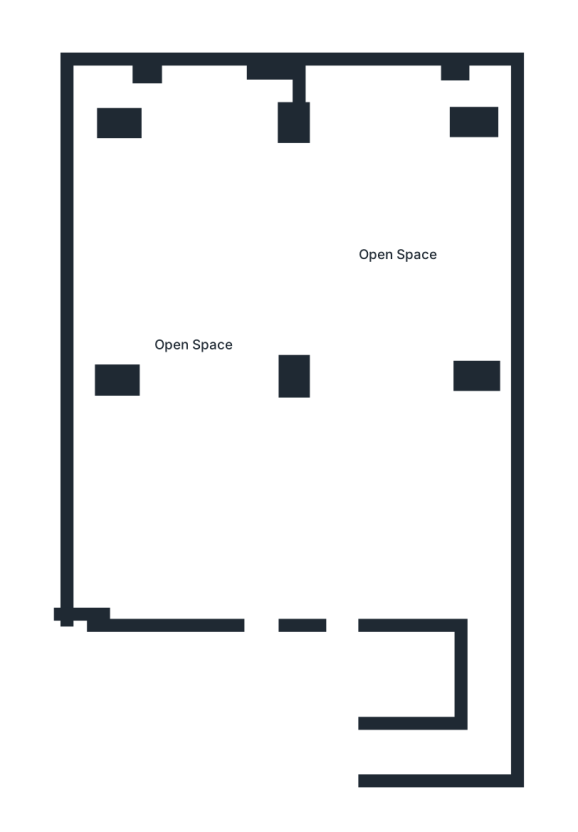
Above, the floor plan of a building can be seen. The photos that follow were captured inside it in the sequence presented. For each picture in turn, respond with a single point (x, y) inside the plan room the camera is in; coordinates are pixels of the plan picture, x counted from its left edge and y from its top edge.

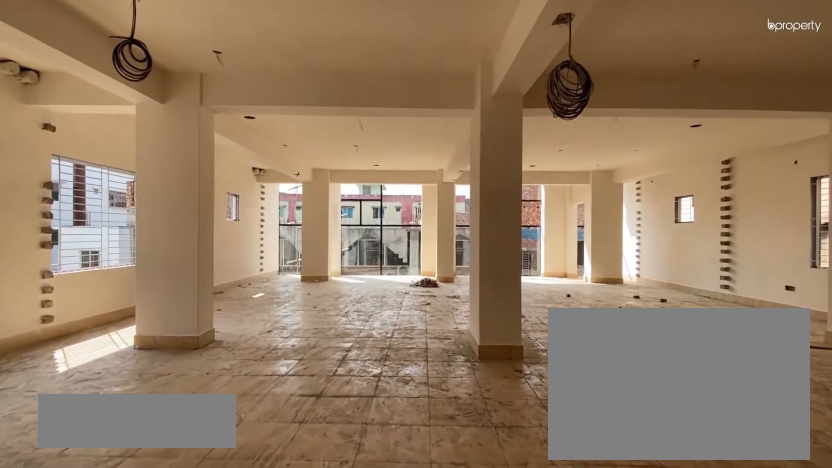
(241, 488)
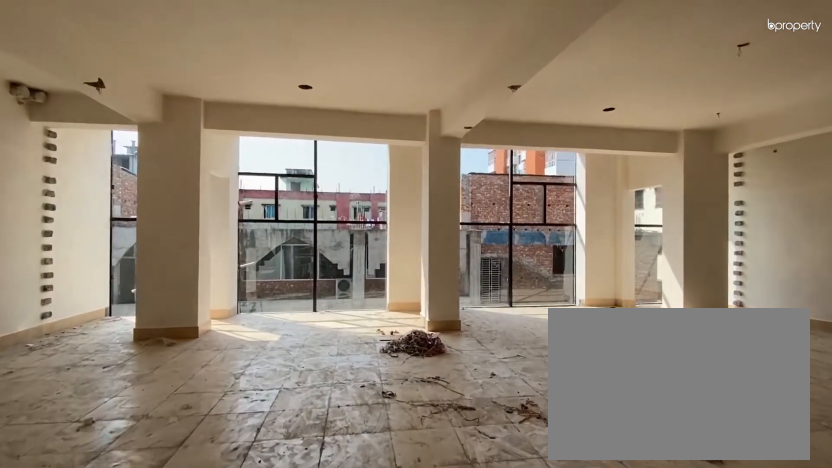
(315, 295)
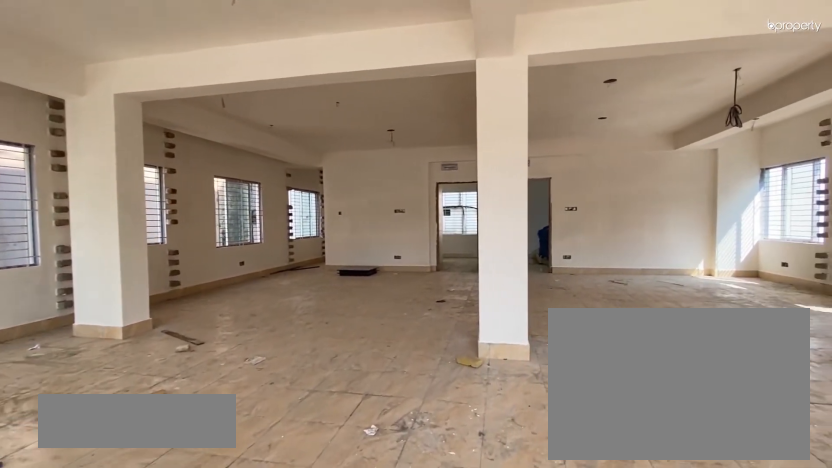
(315, 295)
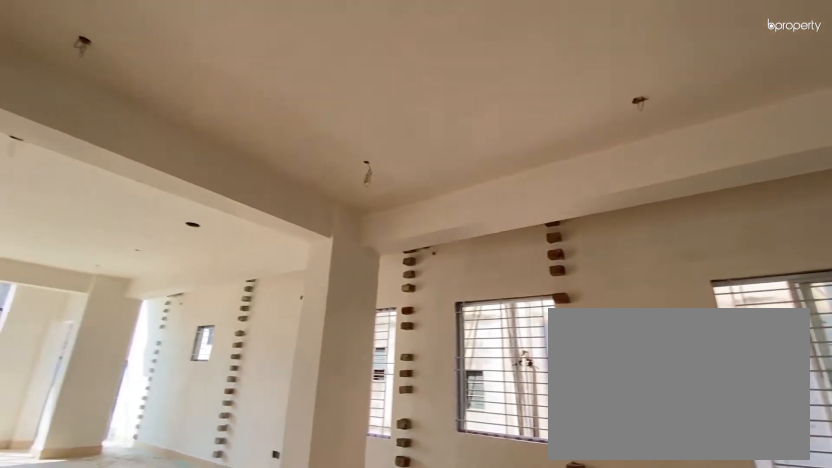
(343, 500)
